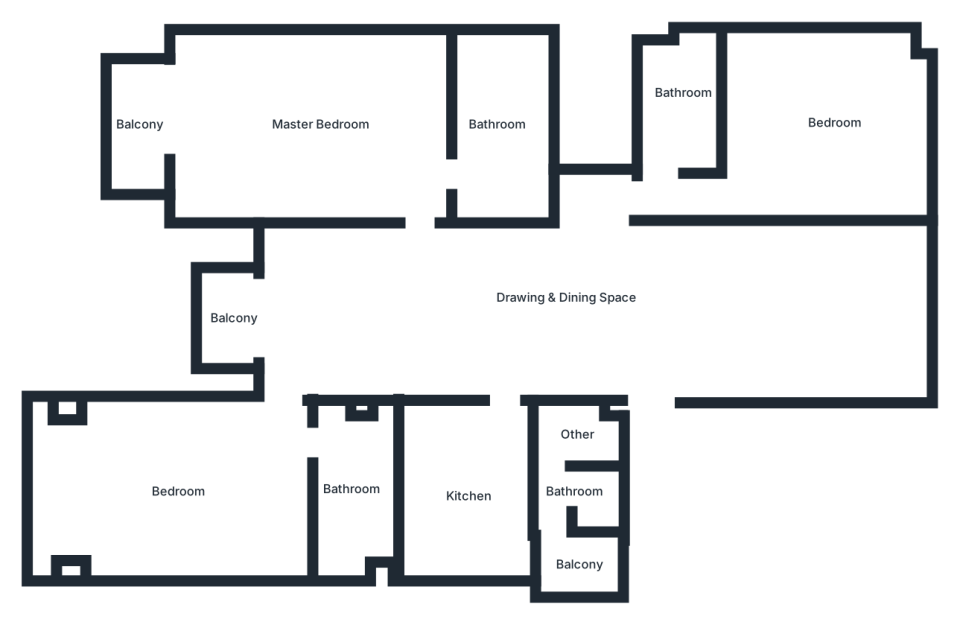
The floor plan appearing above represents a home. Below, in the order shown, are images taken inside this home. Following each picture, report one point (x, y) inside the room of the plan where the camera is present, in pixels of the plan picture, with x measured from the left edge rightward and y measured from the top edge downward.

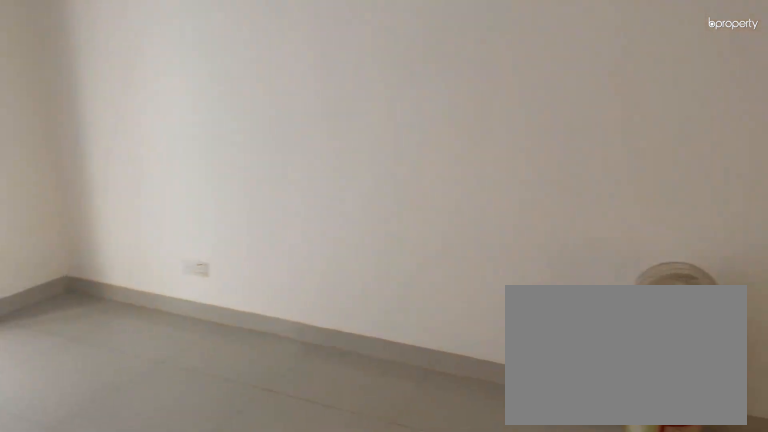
(631, 298)
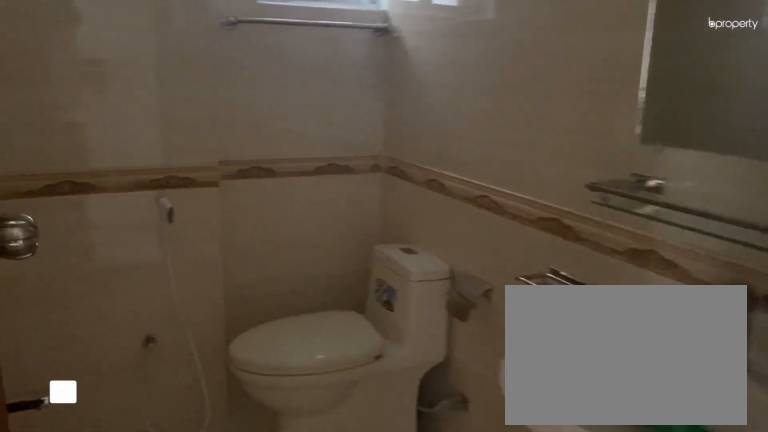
(679, 113)
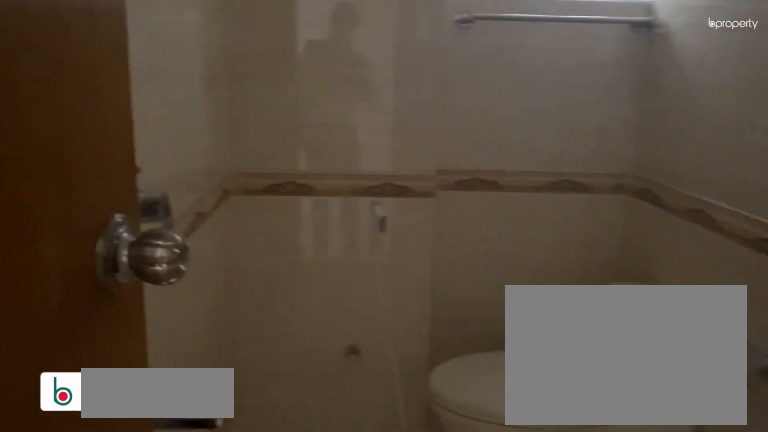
(679, 113)
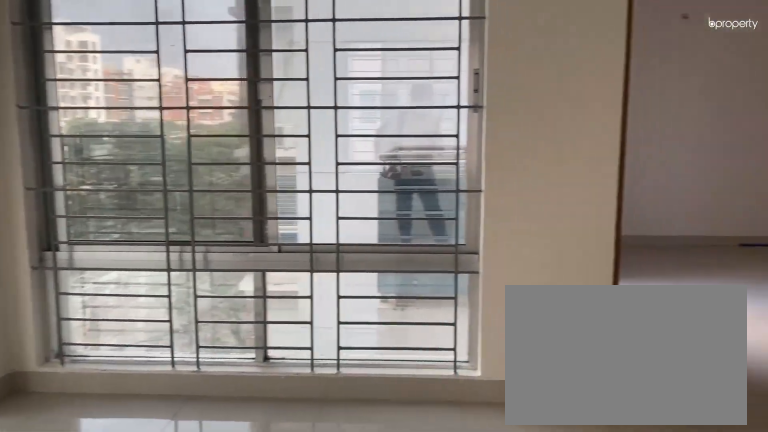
(189, 505)
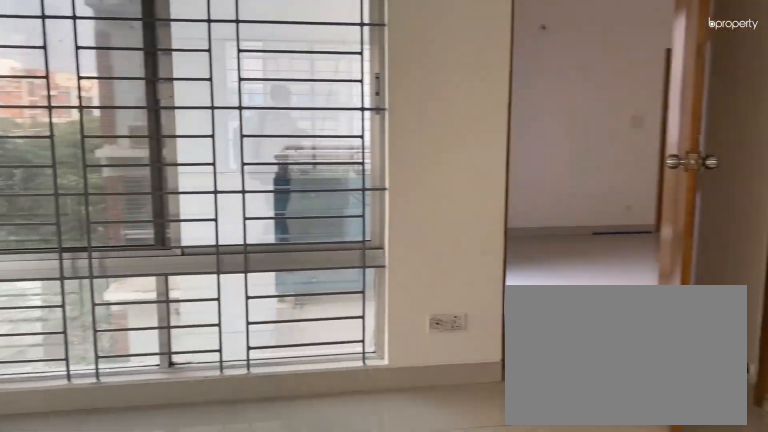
(189, 505)
